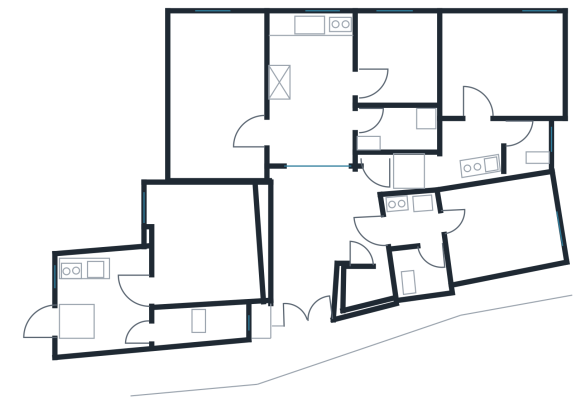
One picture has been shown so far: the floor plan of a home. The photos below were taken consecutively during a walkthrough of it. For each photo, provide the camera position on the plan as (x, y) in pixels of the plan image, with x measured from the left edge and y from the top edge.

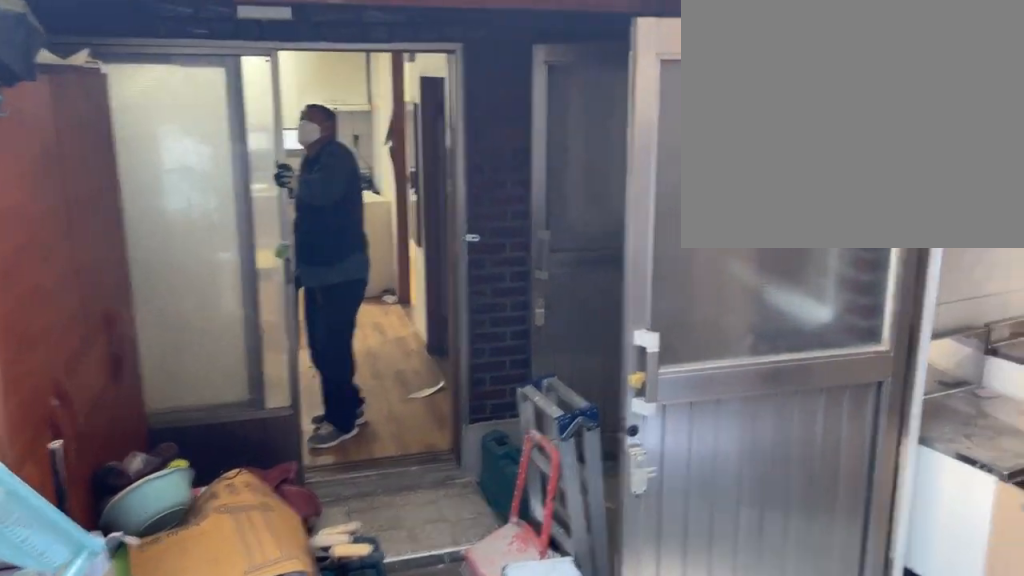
(305, 295)
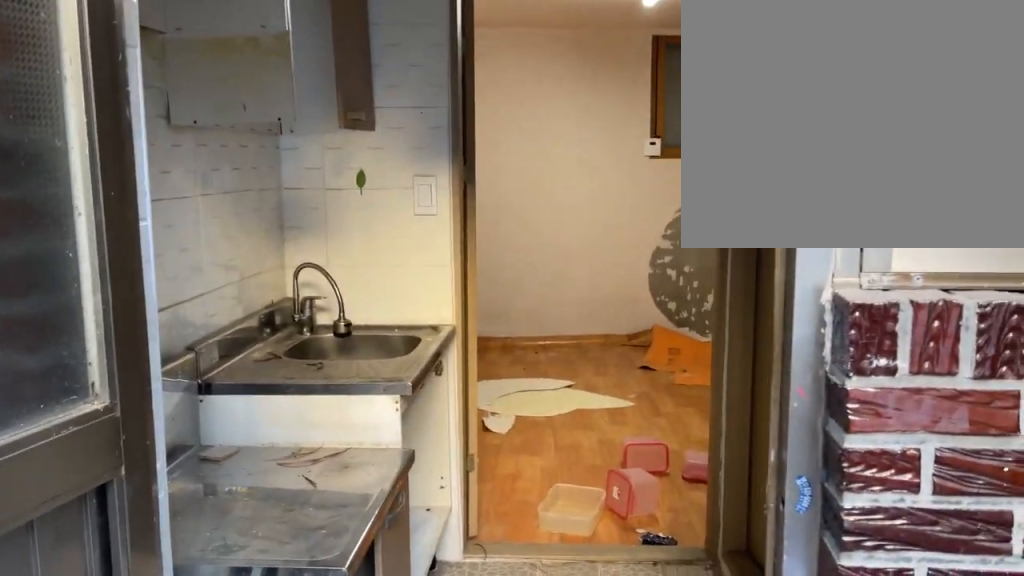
(362, 229)
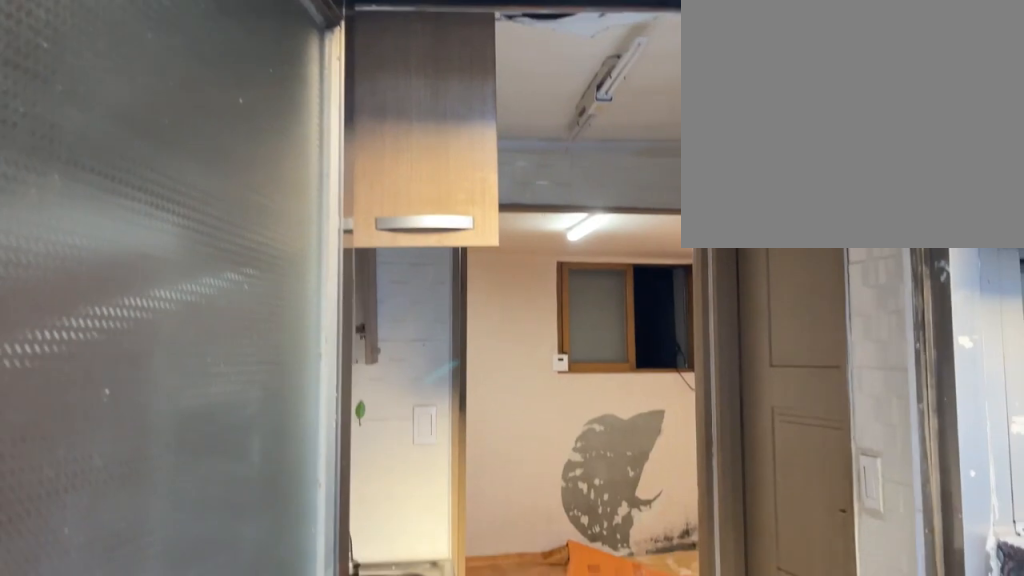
(343, 217)
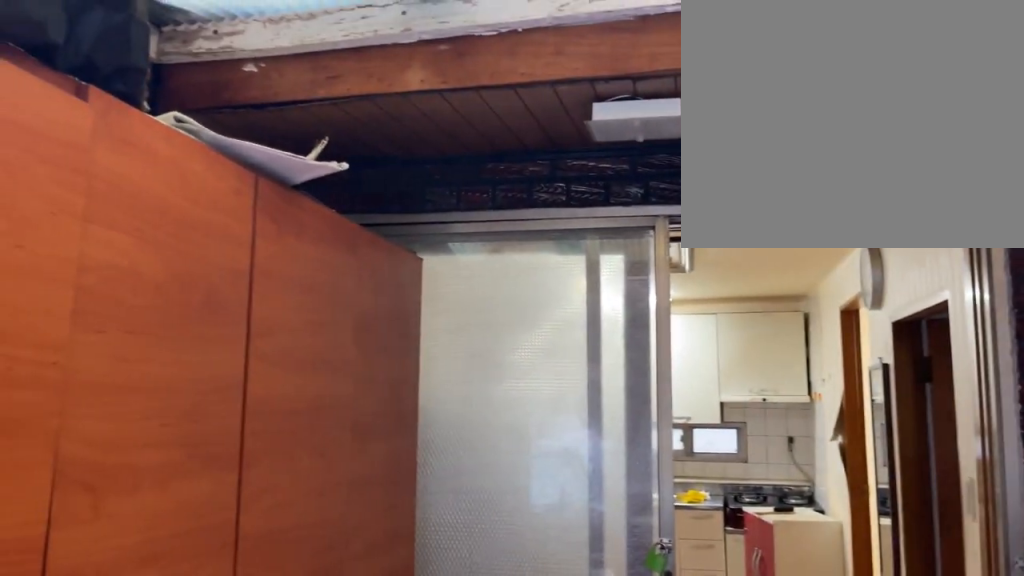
(343, 220)
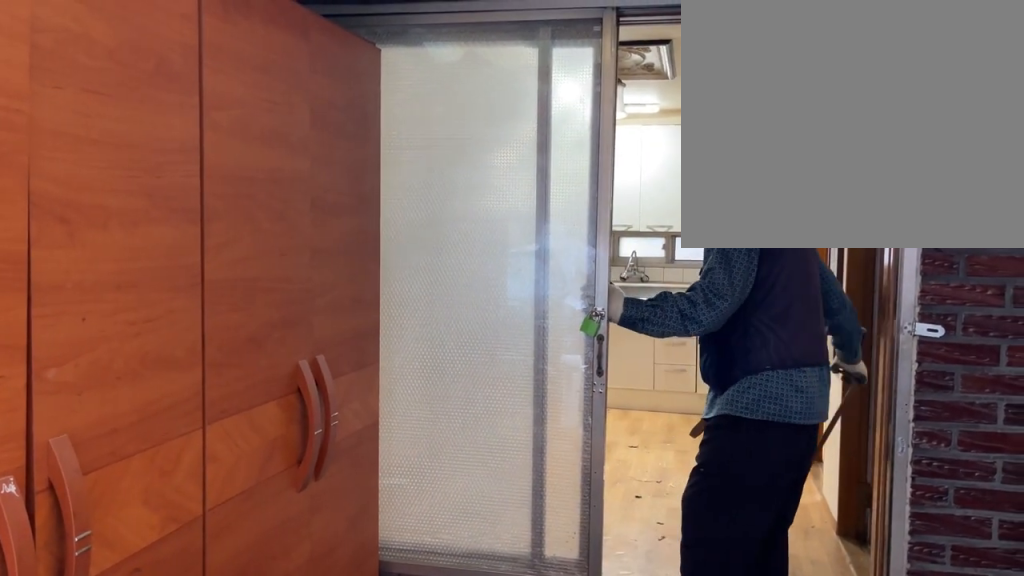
(343, 220)
